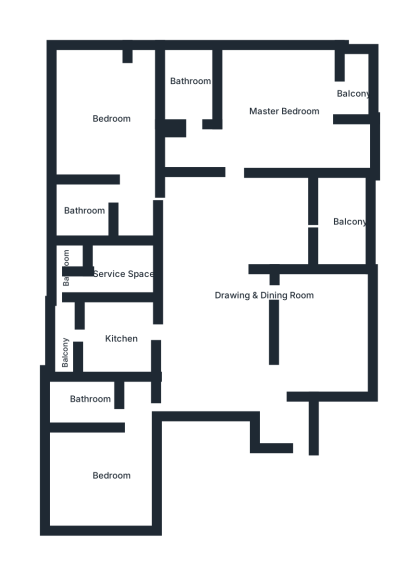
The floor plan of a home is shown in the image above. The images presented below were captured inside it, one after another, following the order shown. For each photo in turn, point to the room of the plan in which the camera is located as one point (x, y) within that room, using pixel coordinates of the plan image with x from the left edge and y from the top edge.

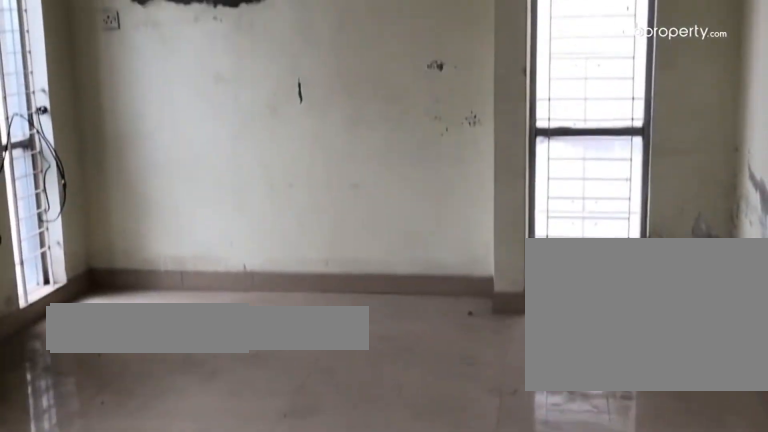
(107, 120)
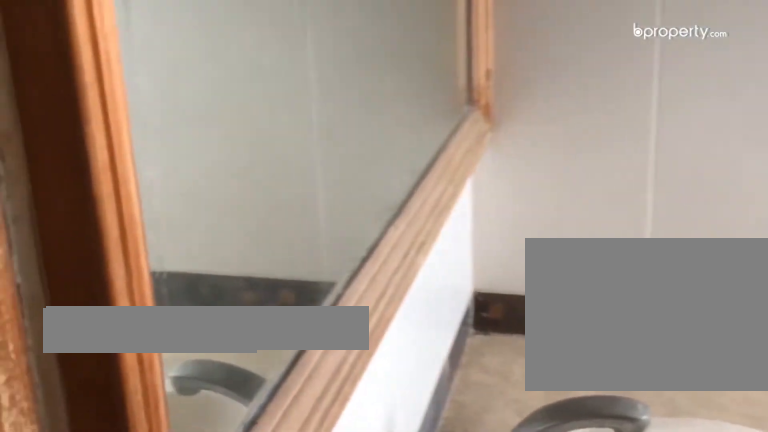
(84, 207)
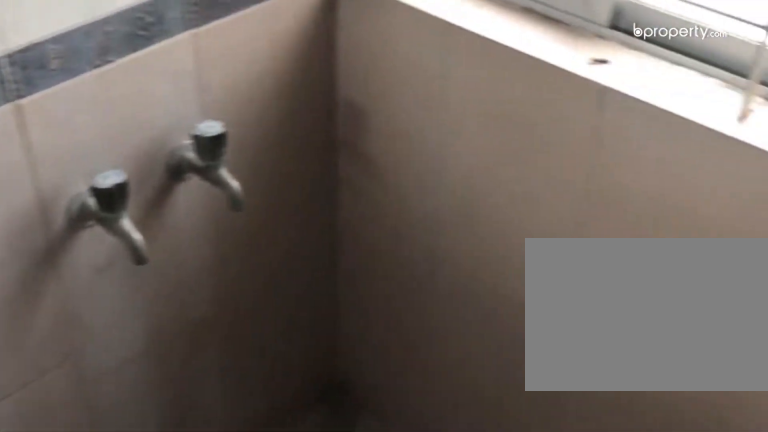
(84, 207)
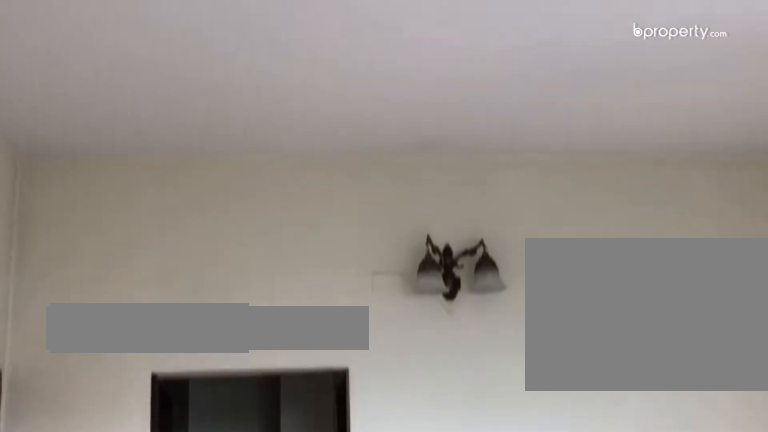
(304, 103)
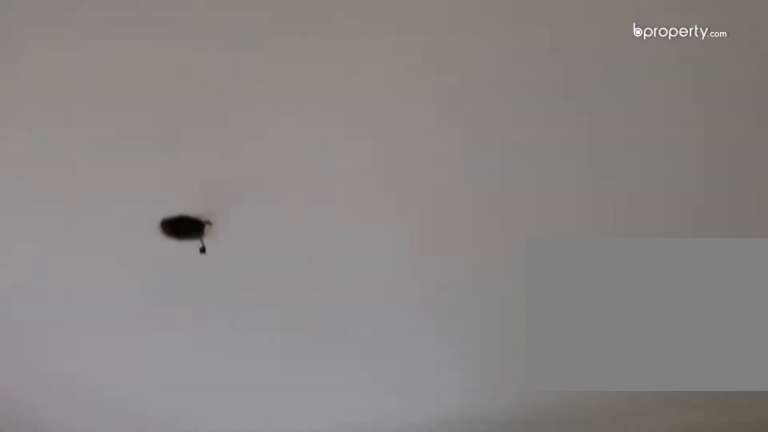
(304, 103)
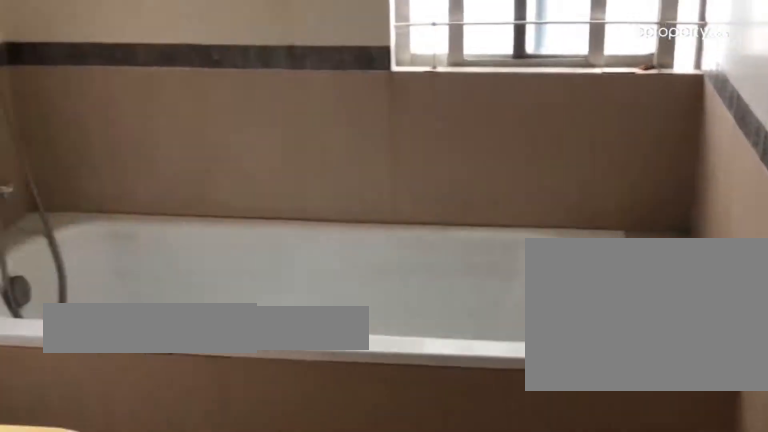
(194, 84)
